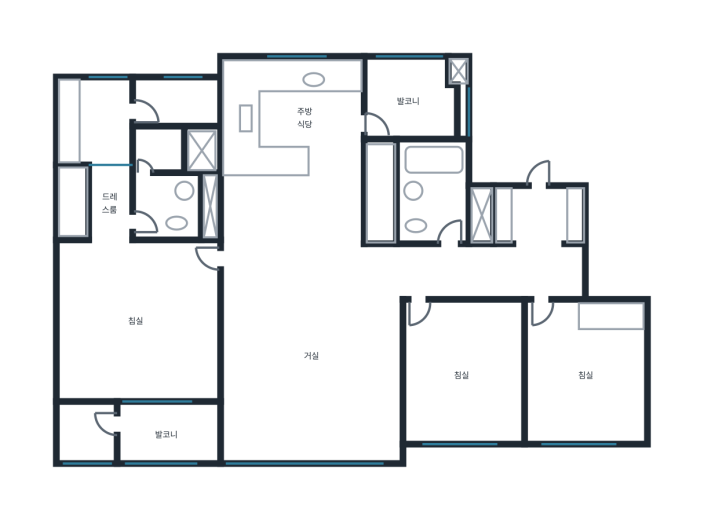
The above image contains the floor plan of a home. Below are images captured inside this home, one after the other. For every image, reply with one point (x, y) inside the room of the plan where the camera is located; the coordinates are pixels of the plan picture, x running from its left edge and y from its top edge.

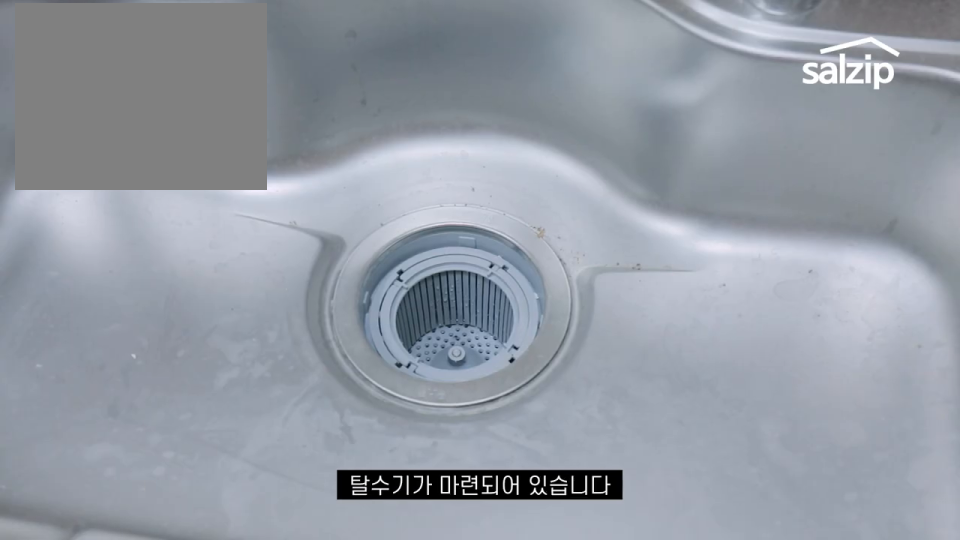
(289, 120)
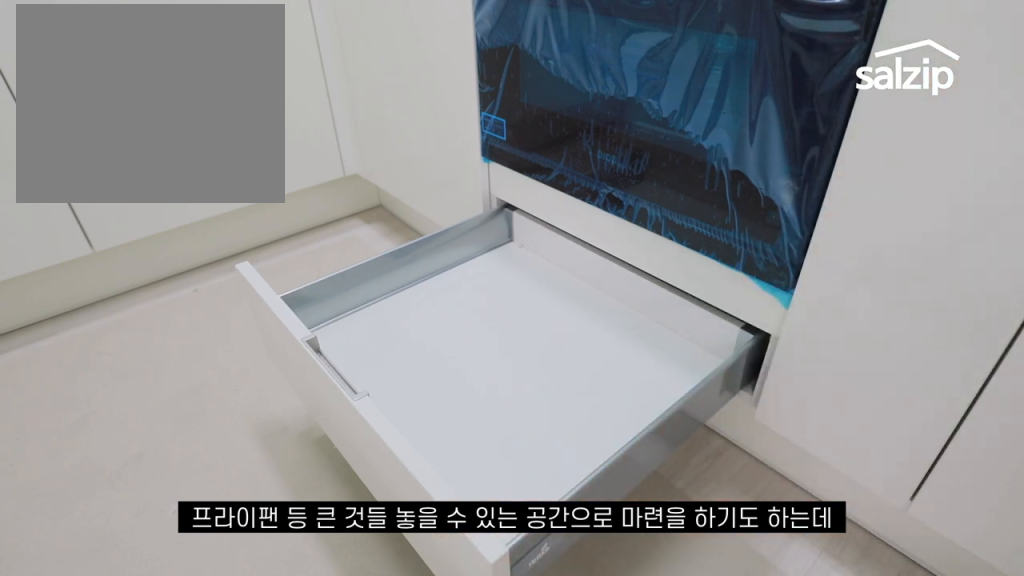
(290, 120)
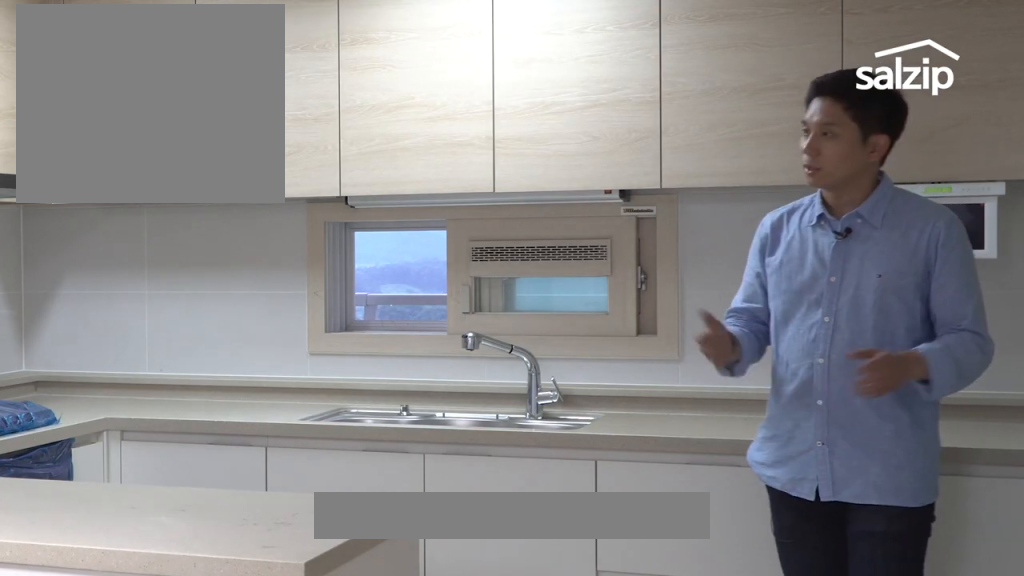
(274, 106)
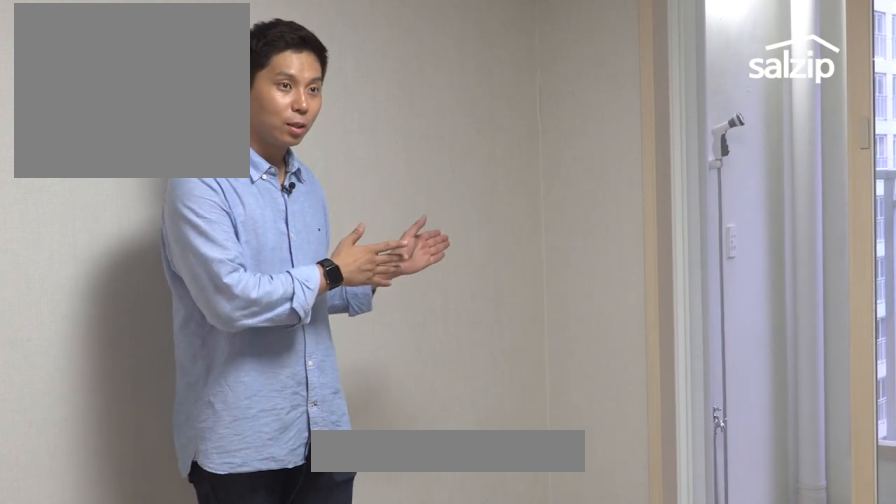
(141, 318)
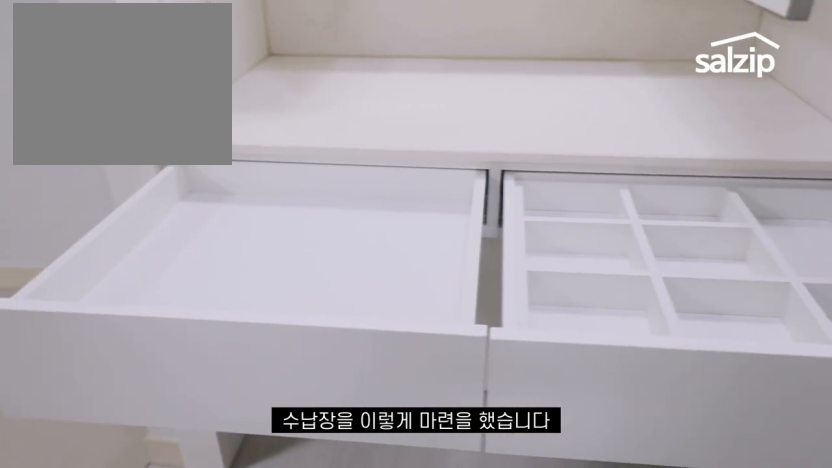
(94, 157)
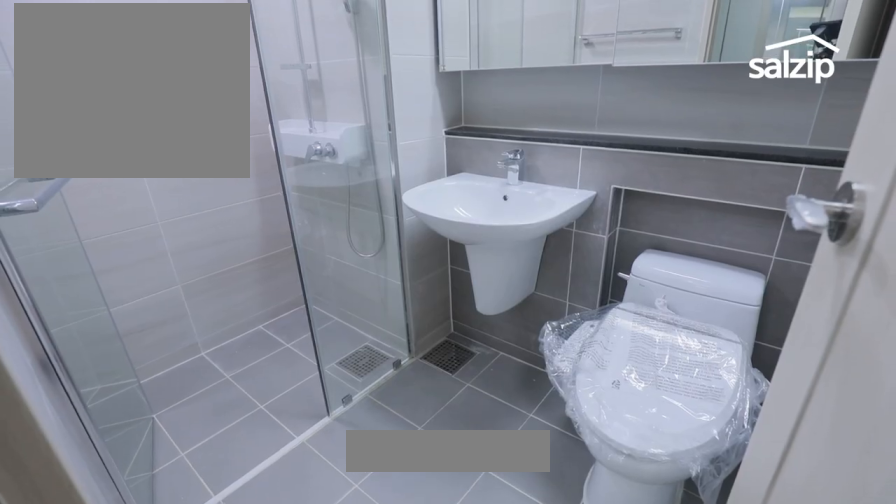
(176, 184)
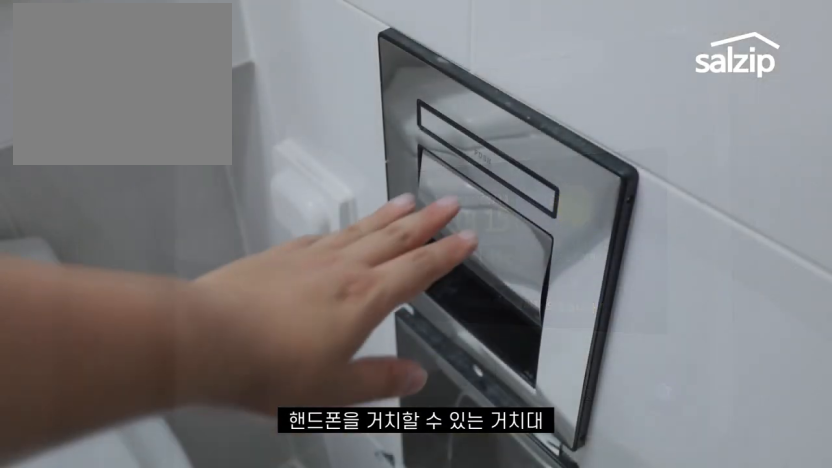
(177, 186)
